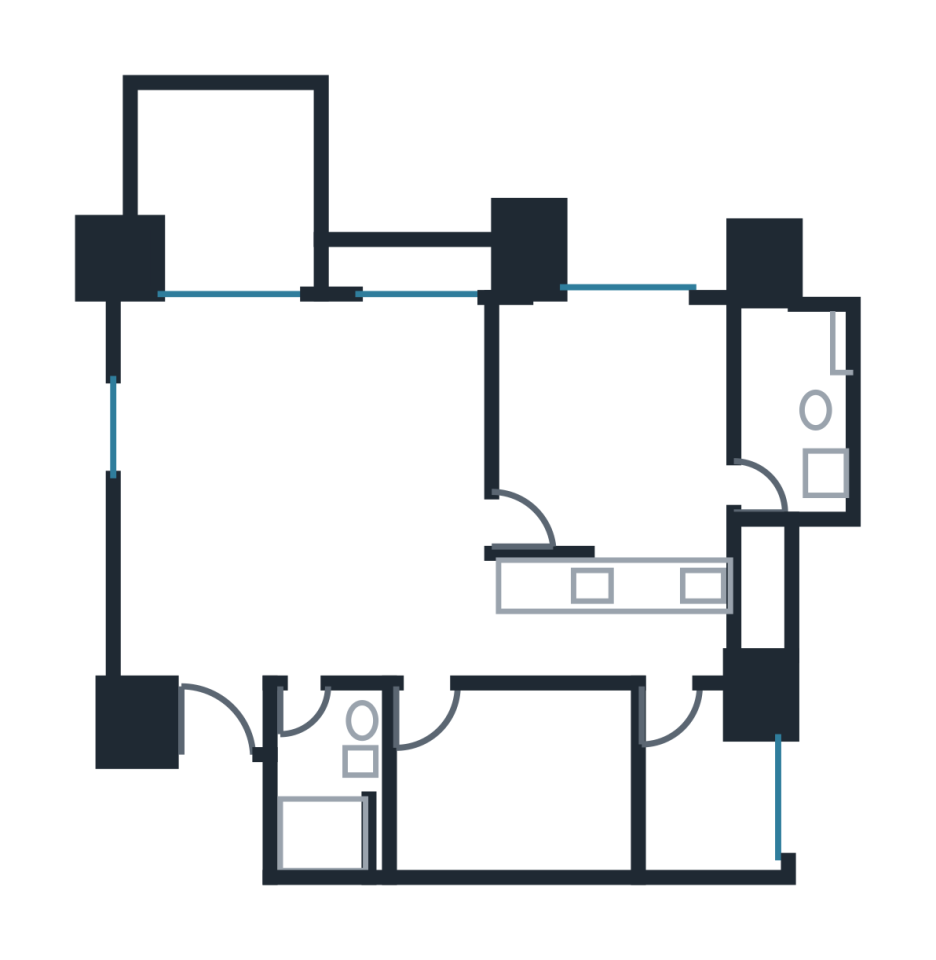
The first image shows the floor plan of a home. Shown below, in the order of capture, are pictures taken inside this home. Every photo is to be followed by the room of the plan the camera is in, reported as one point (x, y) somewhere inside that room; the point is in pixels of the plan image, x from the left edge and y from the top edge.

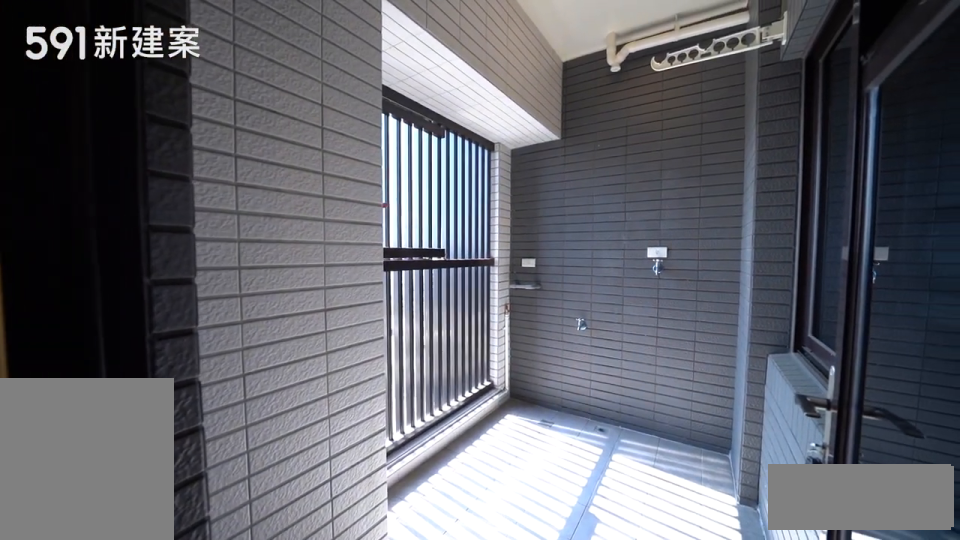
(699, 778)
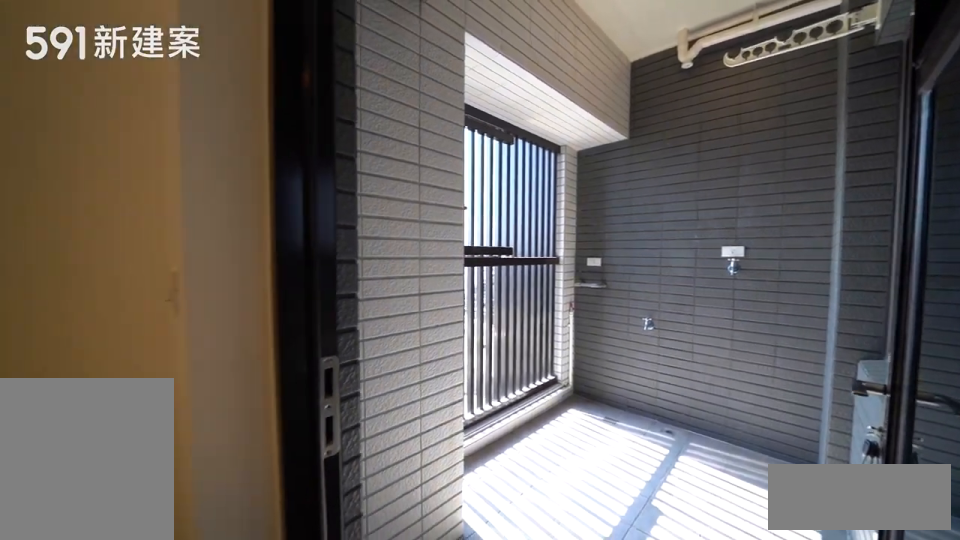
(699, 778)
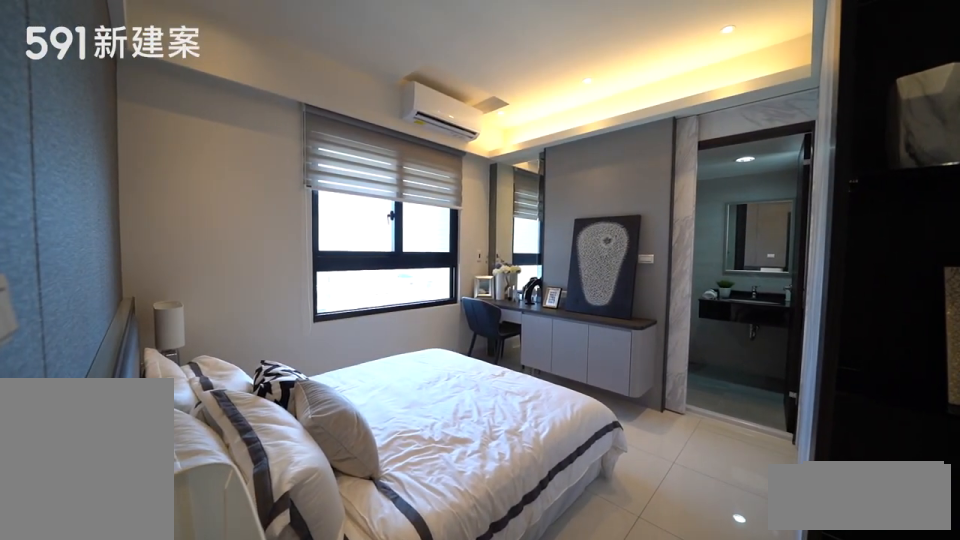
(617, 425)
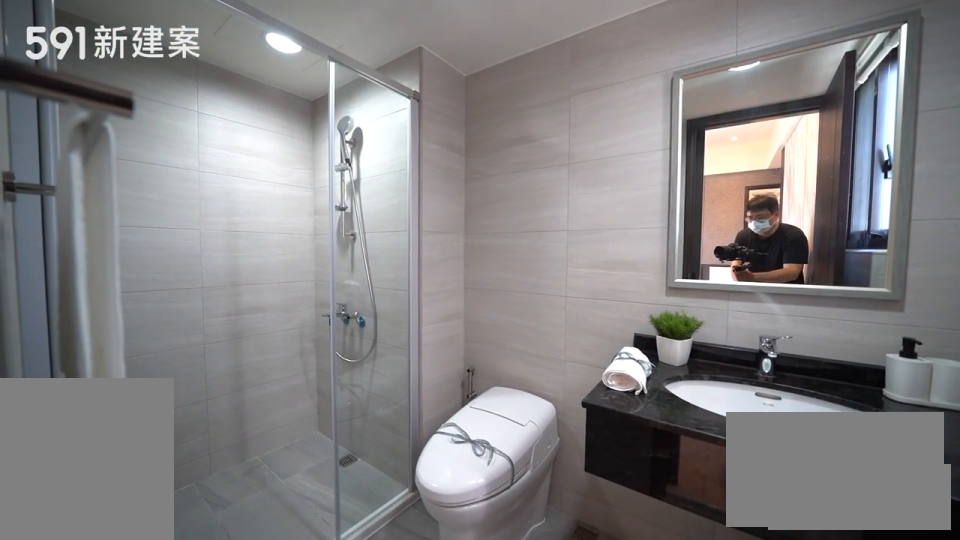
(795, 405)
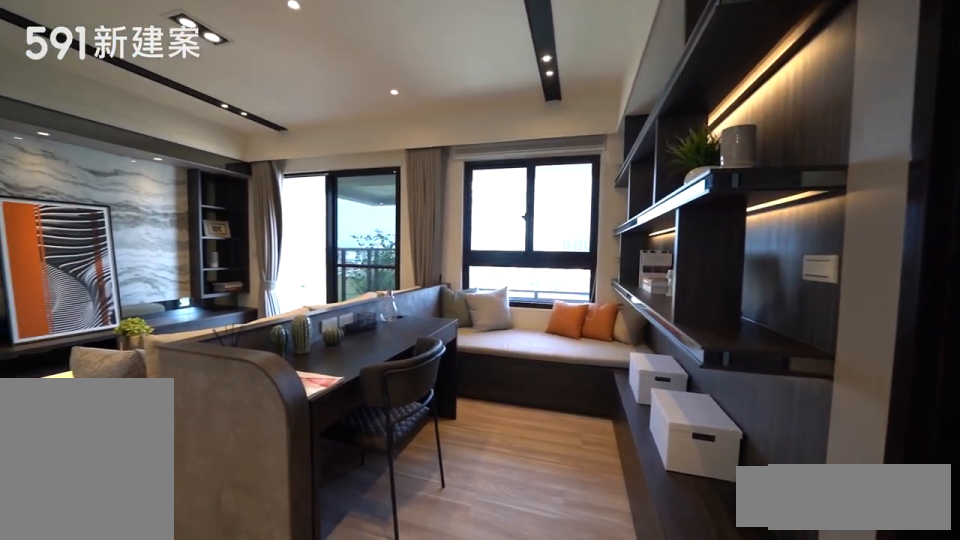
(411, 420)
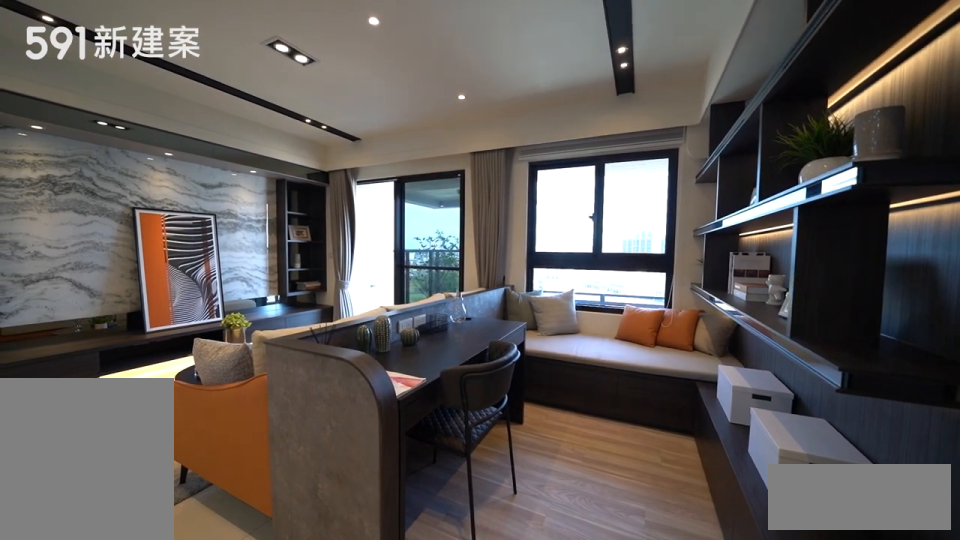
(411, 420)
